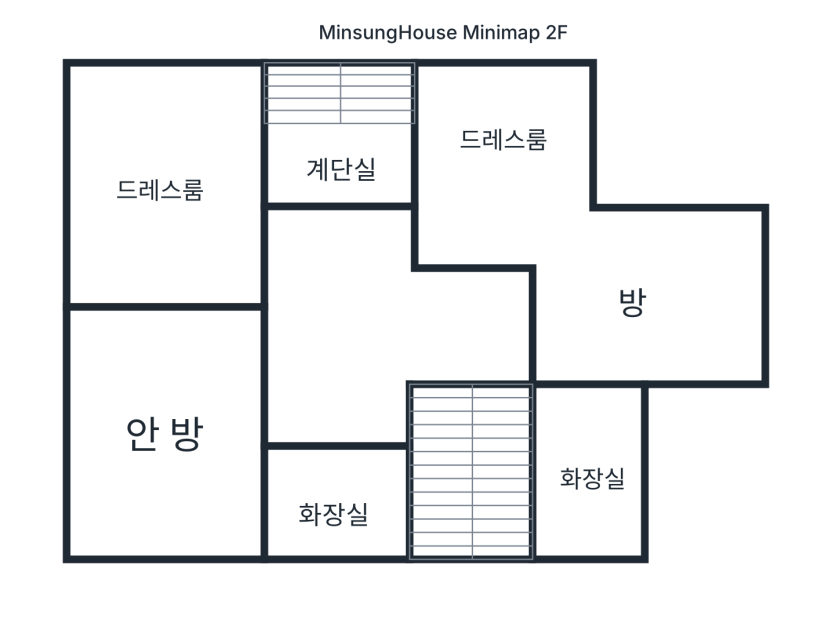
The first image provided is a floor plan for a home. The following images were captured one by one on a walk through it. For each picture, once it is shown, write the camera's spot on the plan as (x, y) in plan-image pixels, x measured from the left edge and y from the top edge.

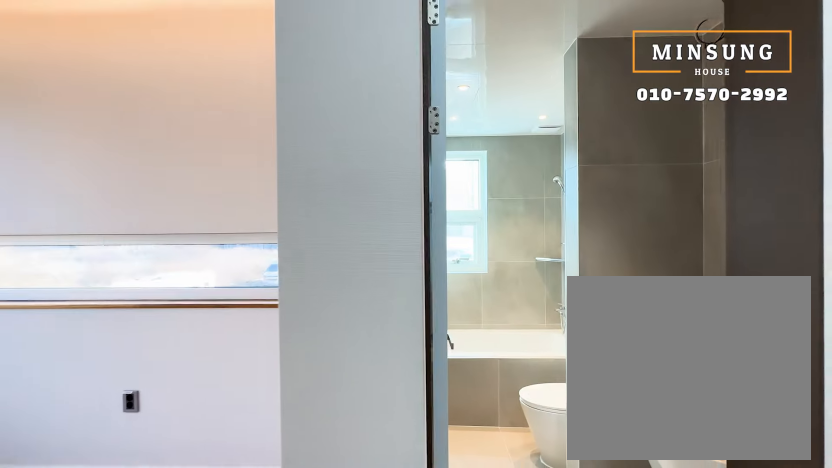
(595, 352)
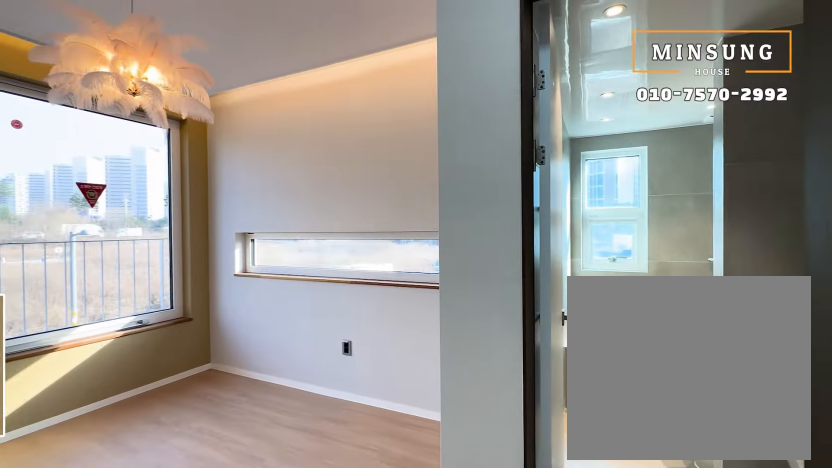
(595, 341)
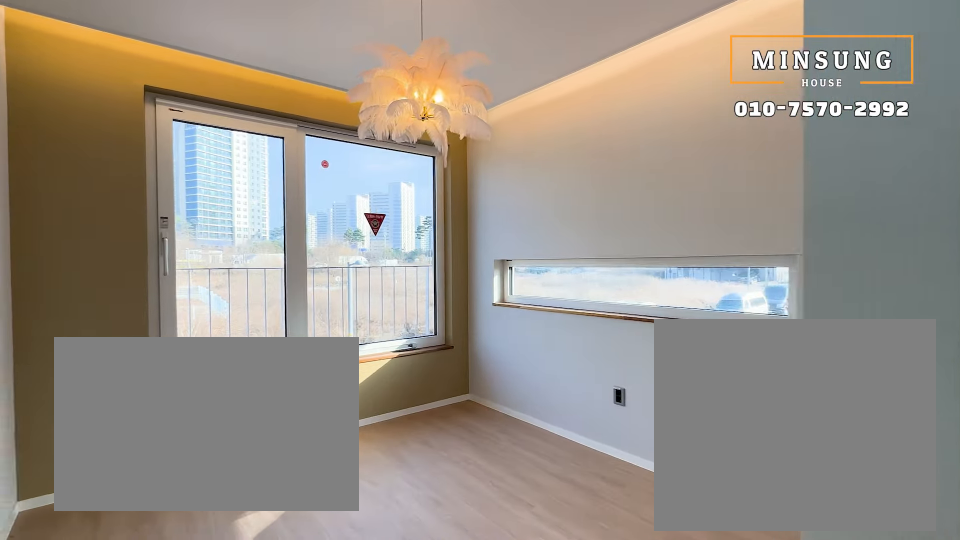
(609, 331)
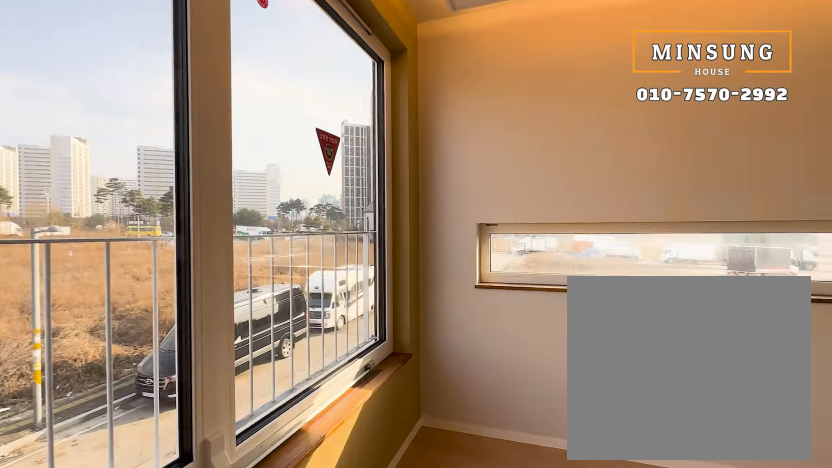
(682, 286)
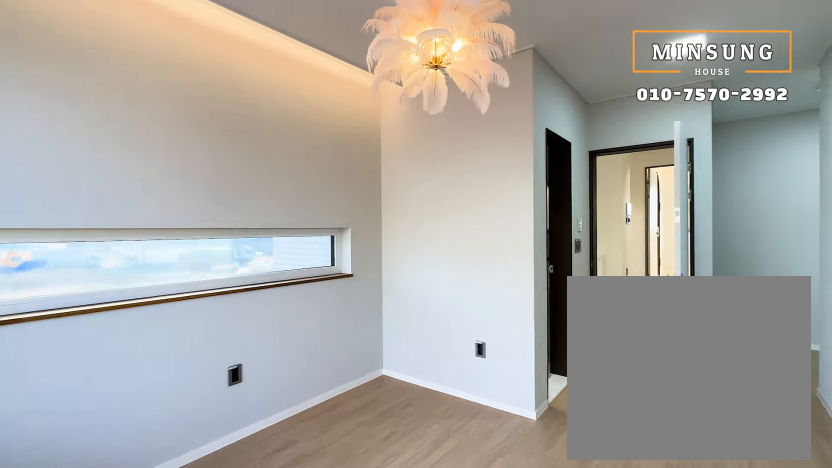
(714, 265)
